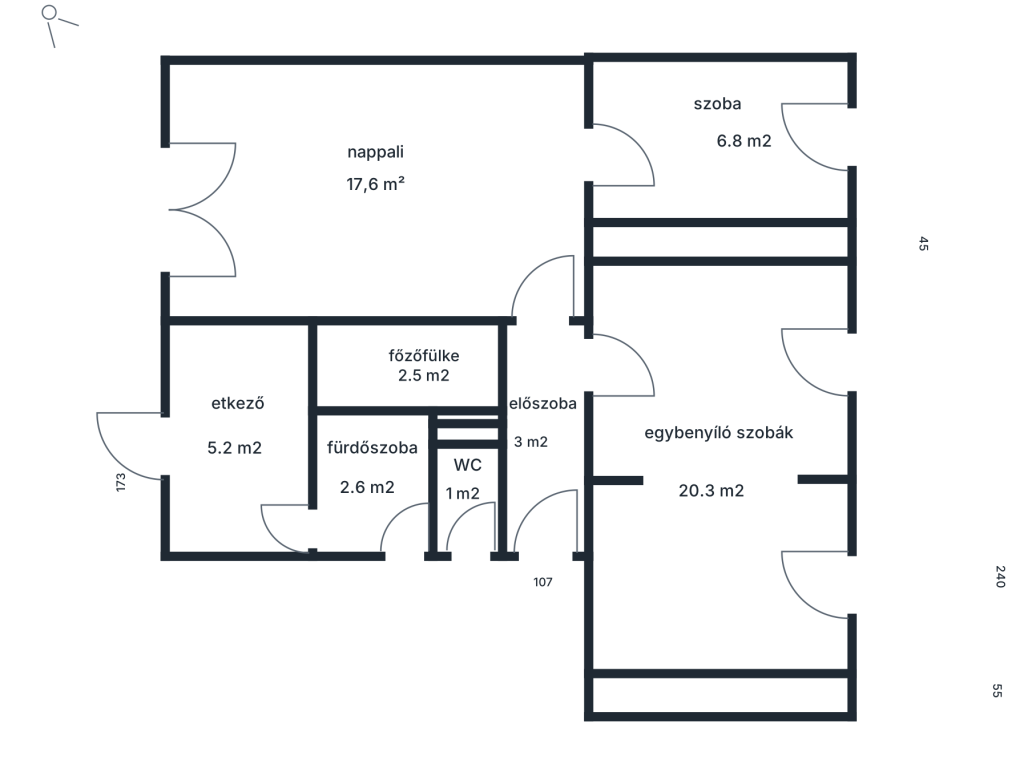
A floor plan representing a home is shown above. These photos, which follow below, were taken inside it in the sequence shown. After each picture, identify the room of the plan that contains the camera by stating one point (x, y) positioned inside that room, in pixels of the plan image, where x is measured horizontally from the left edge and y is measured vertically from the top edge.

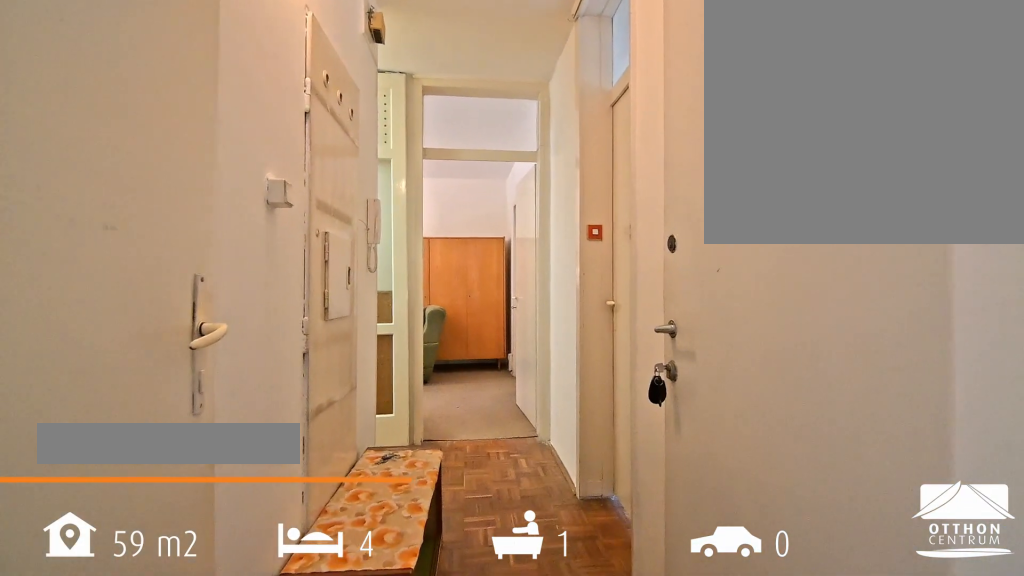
(546, 488)
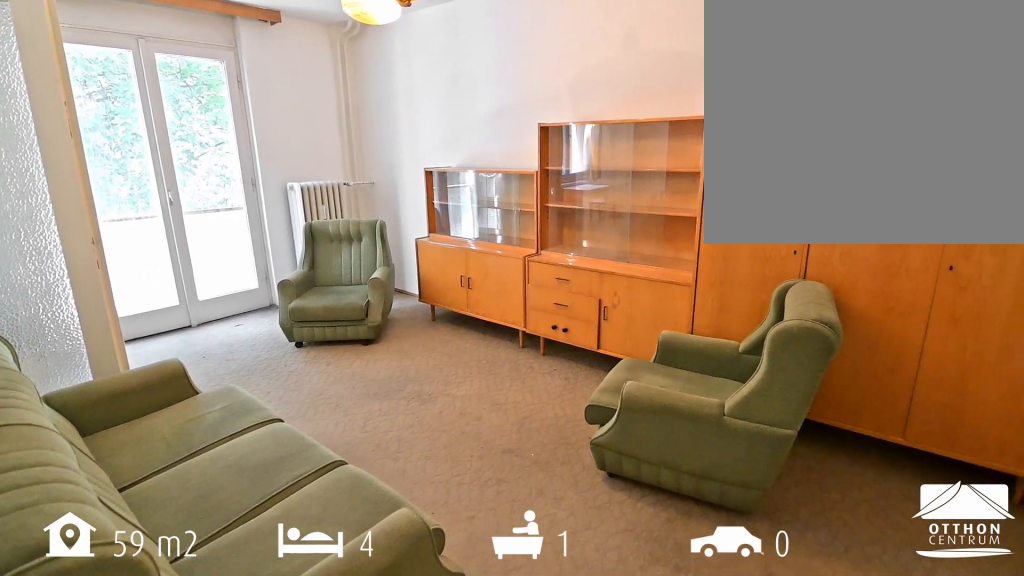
(329, 218)
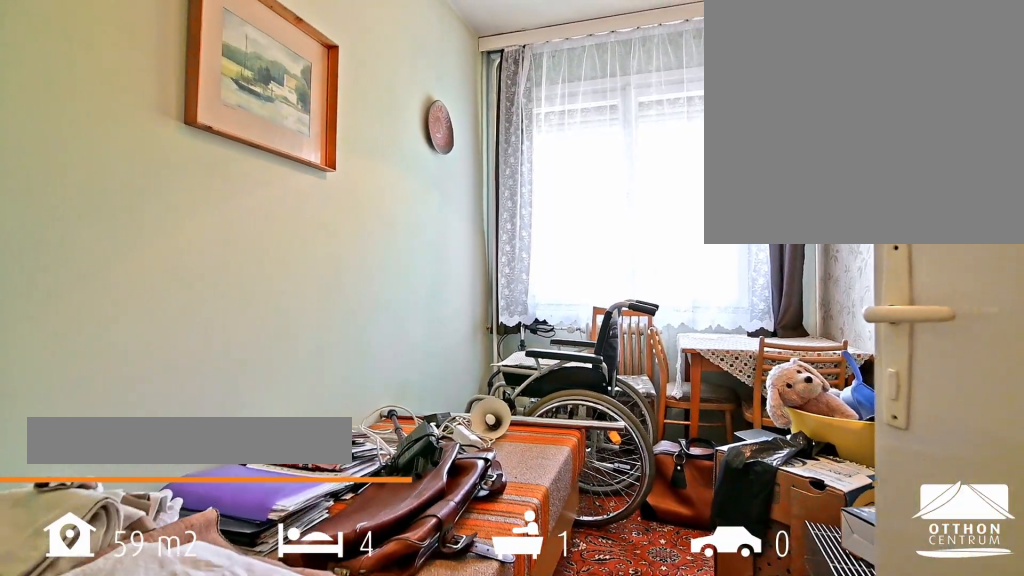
(725, 143)
